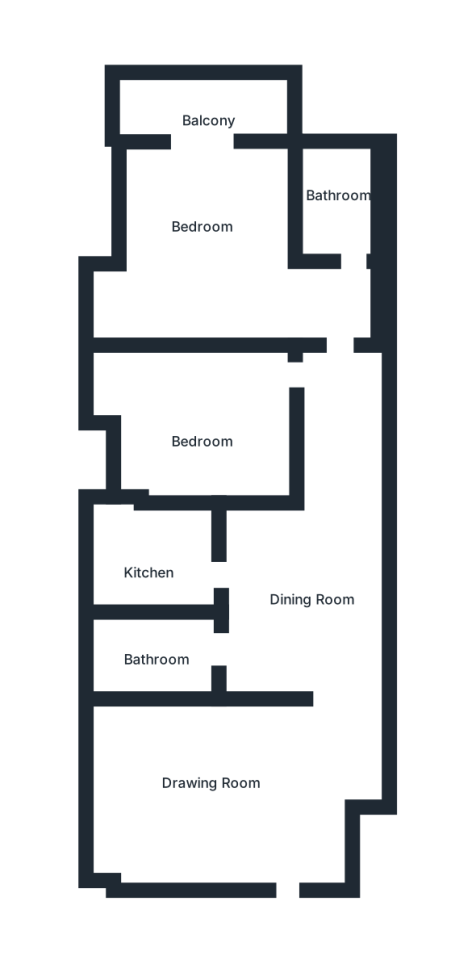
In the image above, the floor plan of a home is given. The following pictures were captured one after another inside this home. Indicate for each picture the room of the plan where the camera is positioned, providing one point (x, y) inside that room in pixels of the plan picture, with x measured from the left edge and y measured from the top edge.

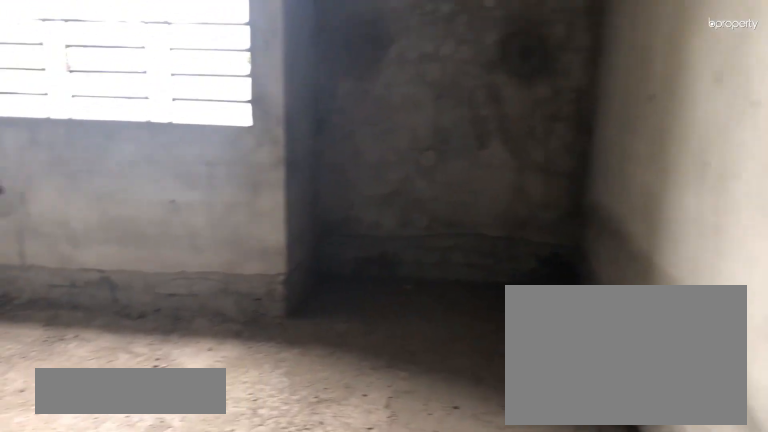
(222, 407)
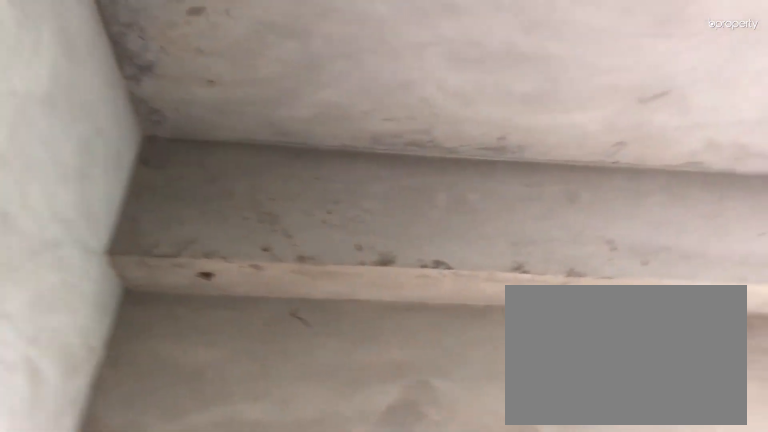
(222, 407)
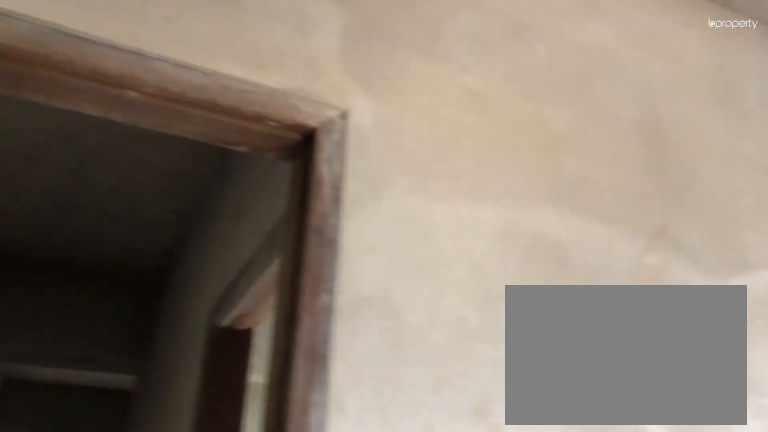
(212, 245)
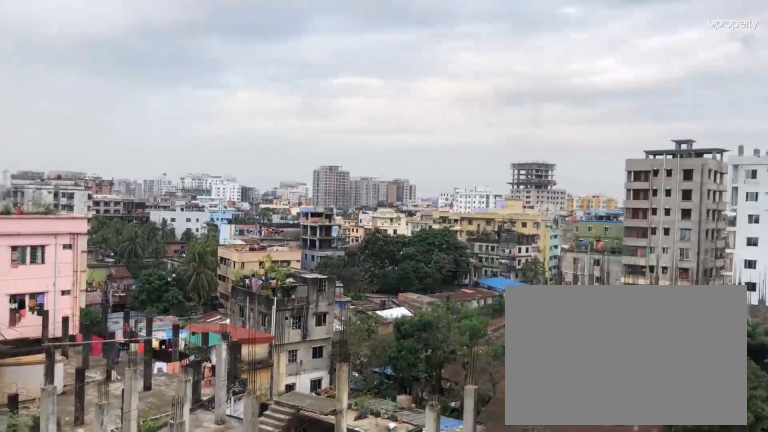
(196, 125)
